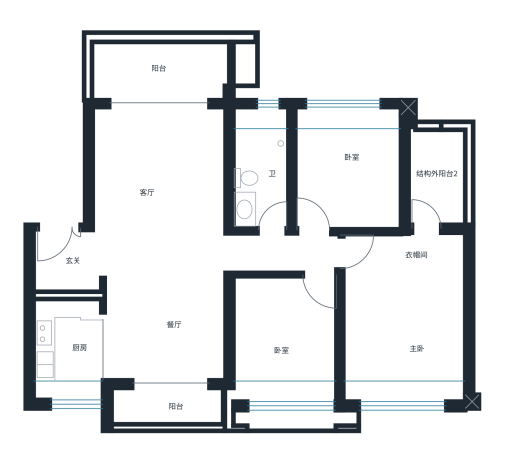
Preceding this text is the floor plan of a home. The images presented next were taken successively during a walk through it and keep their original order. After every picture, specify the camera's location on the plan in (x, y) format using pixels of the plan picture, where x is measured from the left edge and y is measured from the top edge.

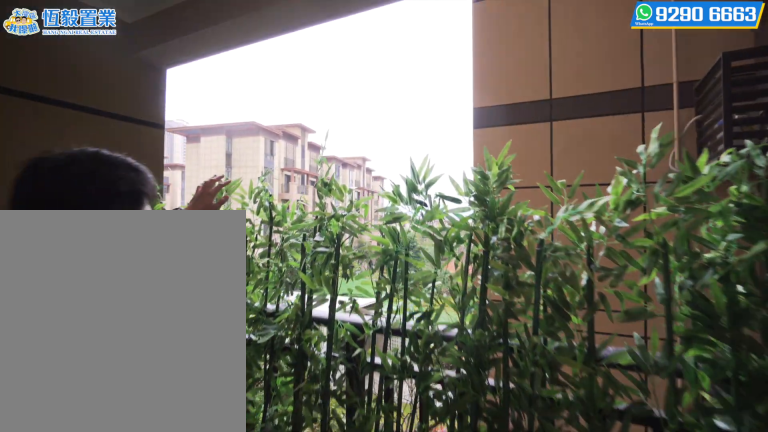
(185, 401)
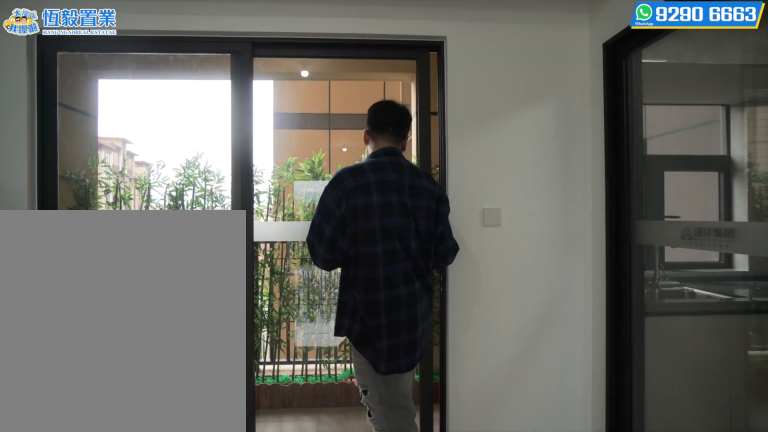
(147, 368)
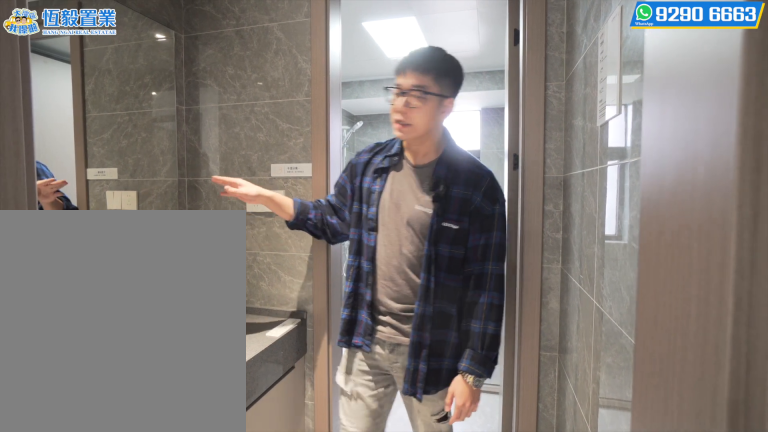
(270, 202)
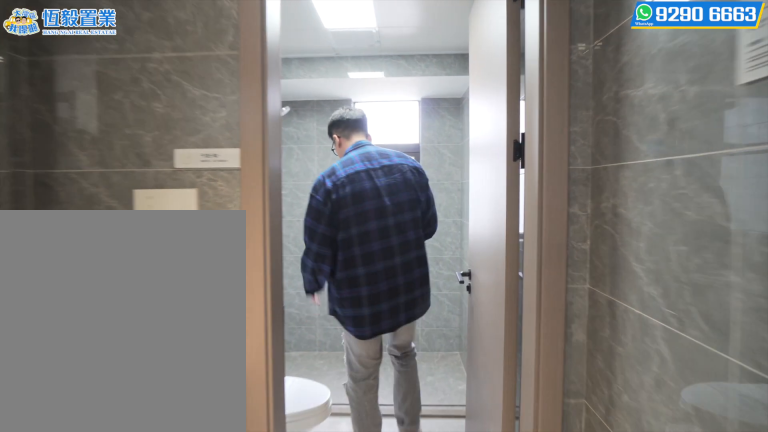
(269, 165)
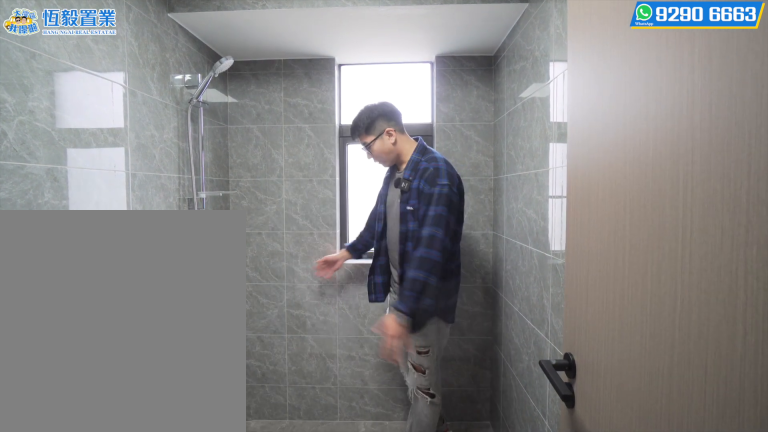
(270, 125)
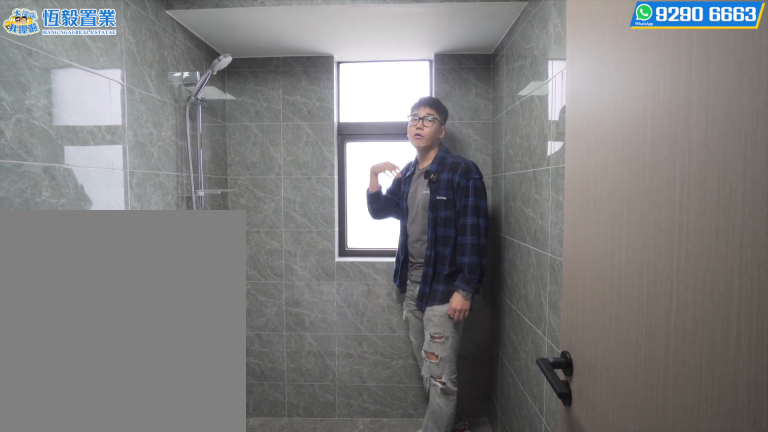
(270, 125)
